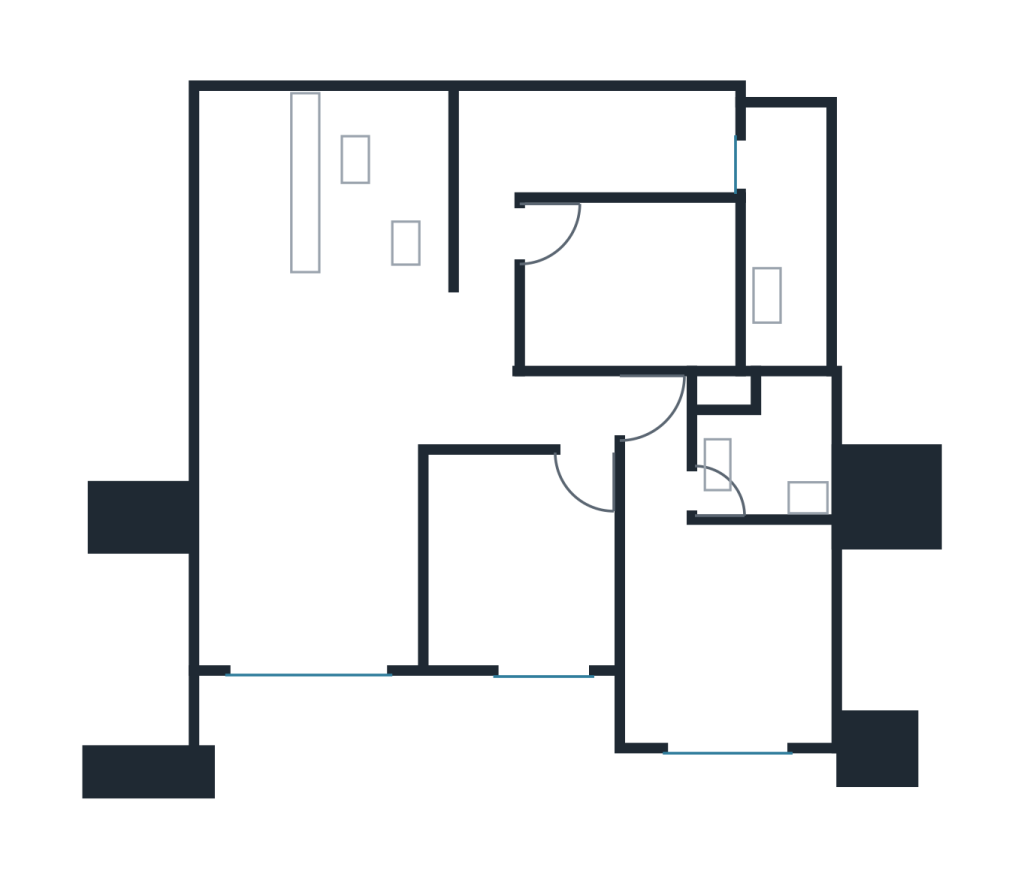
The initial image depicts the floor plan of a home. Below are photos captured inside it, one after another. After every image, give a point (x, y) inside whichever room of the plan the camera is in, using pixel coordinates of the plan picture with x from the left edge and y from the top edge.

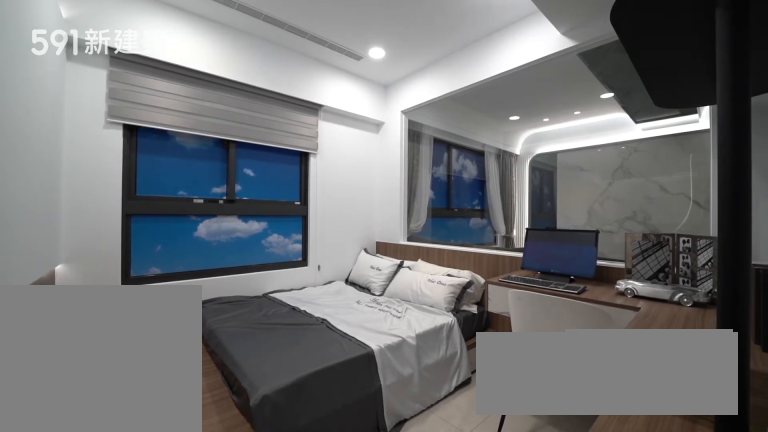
(520, 558)
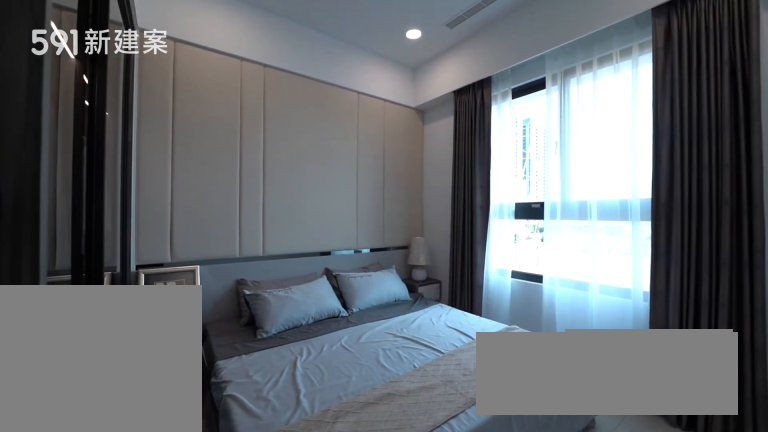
(719, 604)
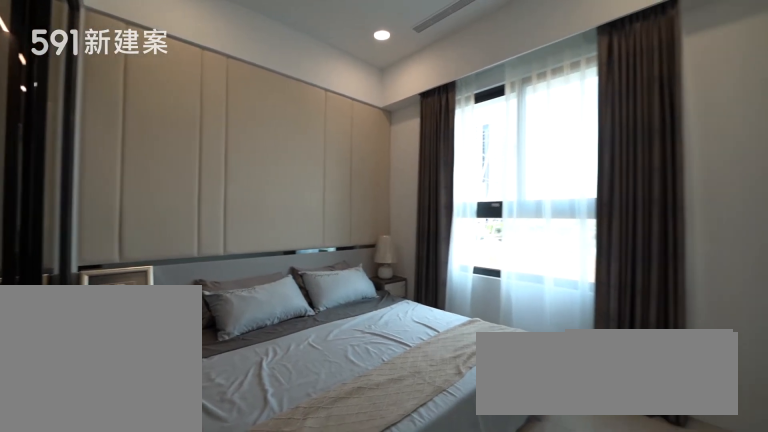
(719, 604)
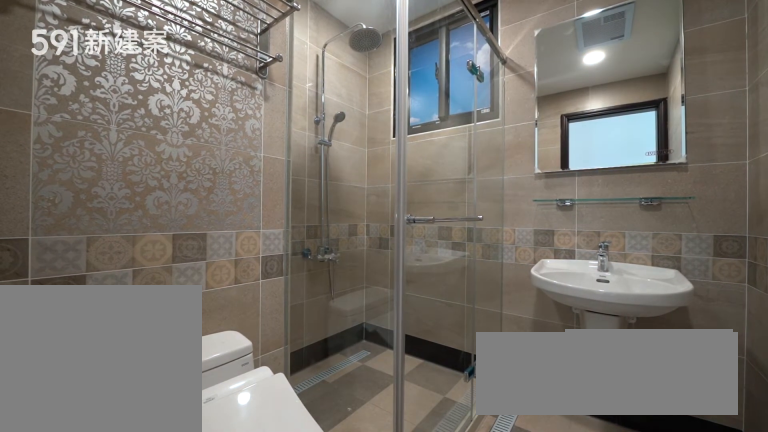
(768, 445)
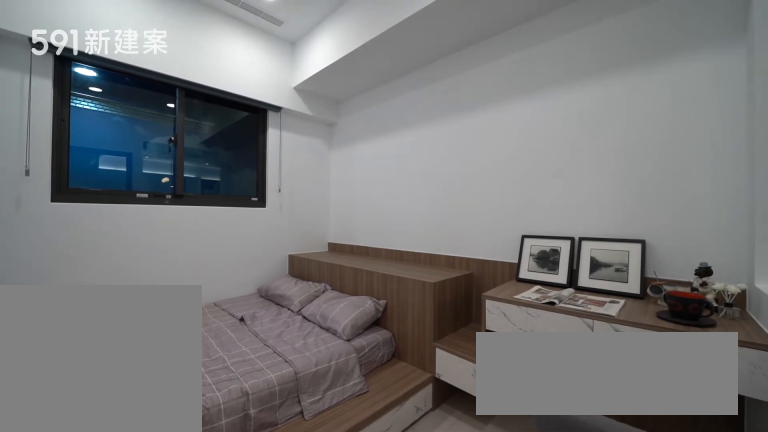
(640, 285)
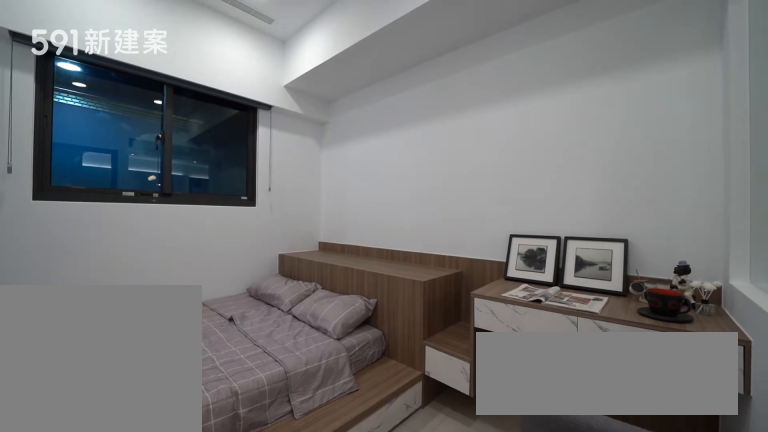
(640, 285)
